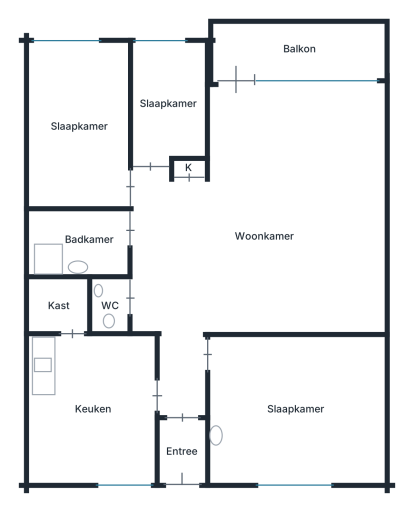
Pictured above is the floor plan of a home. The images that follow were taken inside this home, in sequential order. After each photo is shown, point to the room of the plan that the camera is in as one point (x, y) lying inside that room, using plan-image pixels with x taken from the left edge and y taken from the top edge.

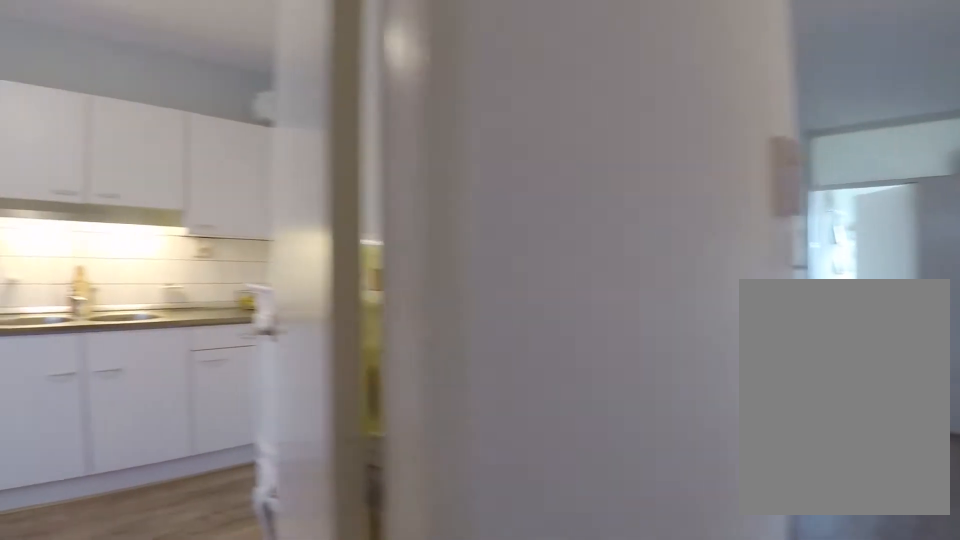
(171, 282)
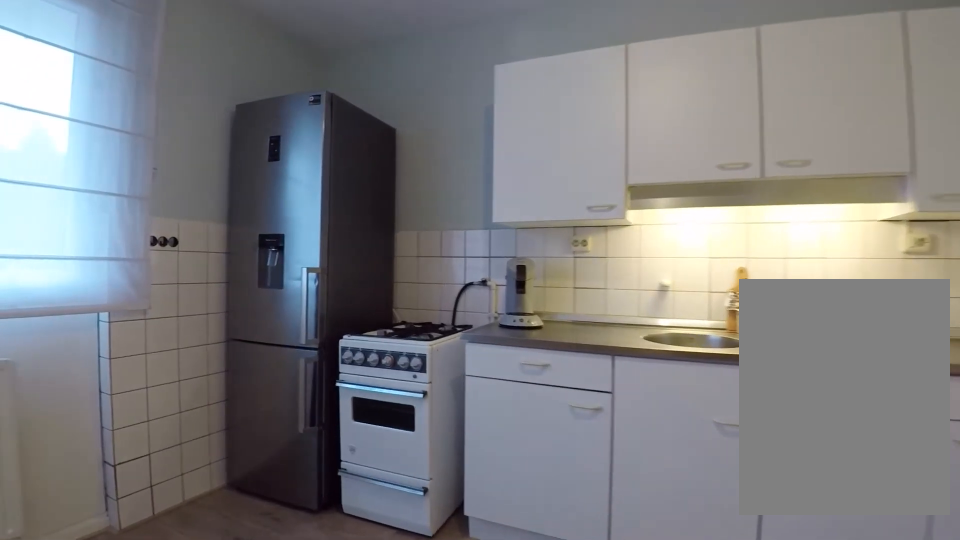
(95, 409)
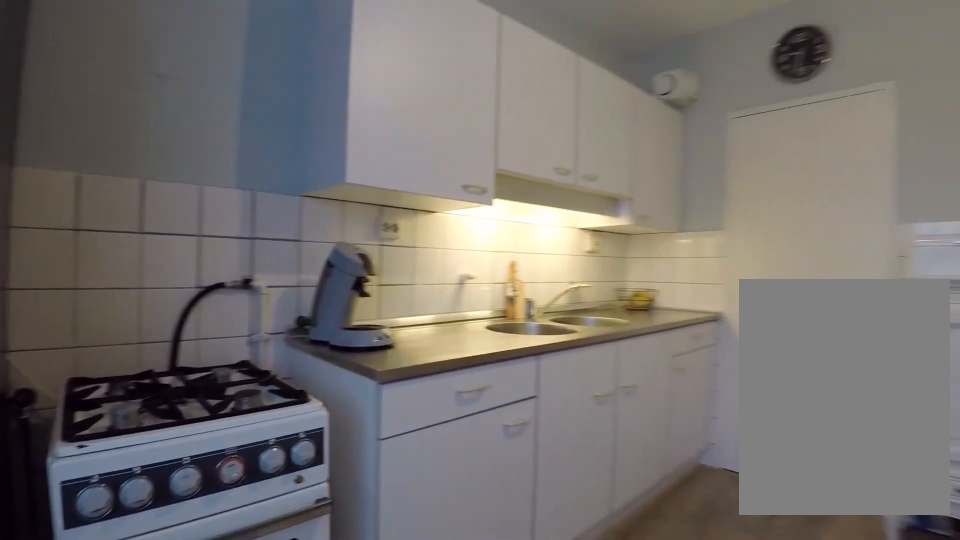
(95, 409)
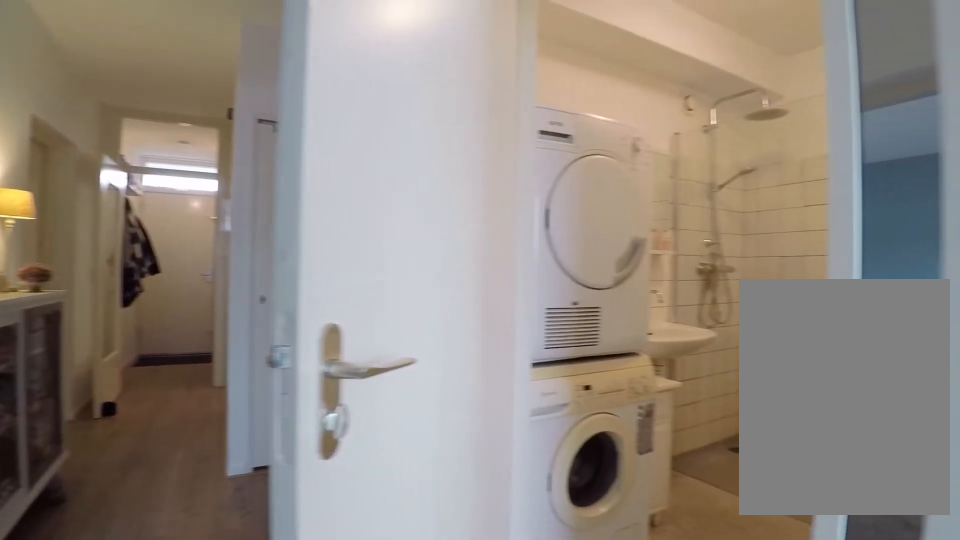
(171, 282)
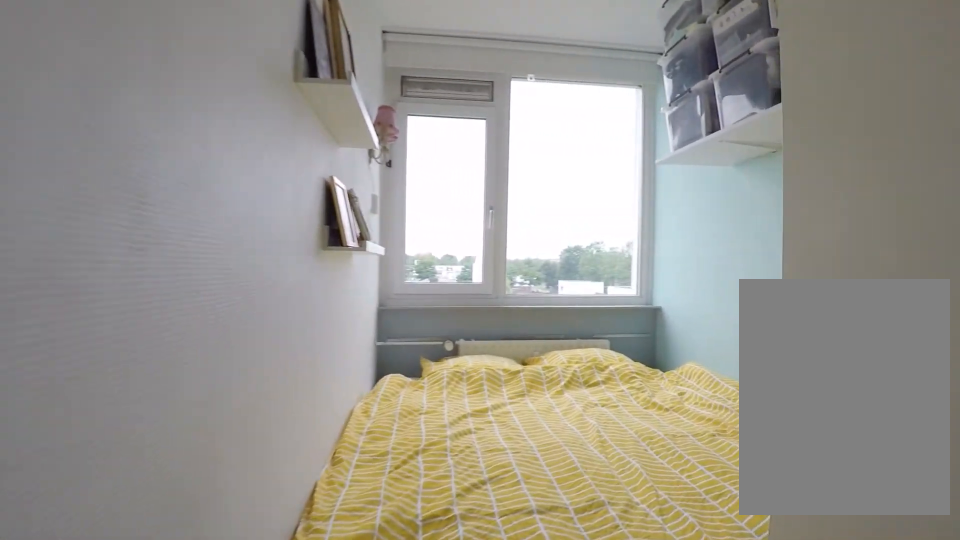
(168, 102)
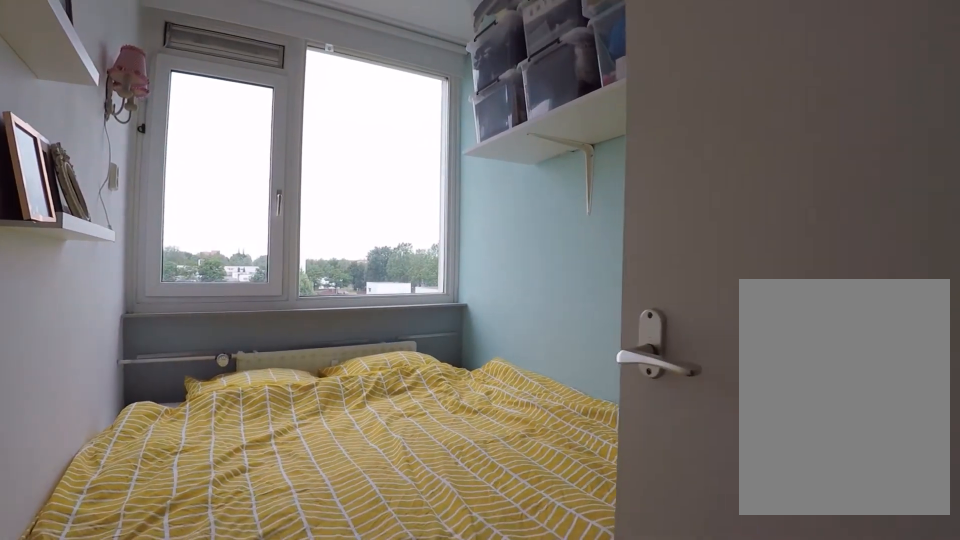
(168, 102)
